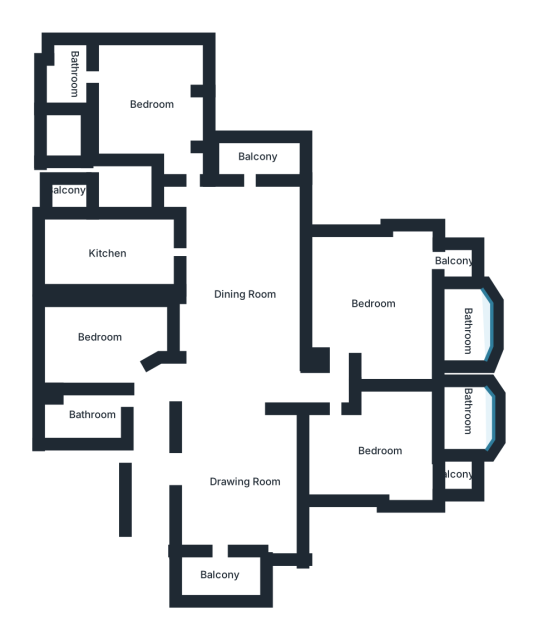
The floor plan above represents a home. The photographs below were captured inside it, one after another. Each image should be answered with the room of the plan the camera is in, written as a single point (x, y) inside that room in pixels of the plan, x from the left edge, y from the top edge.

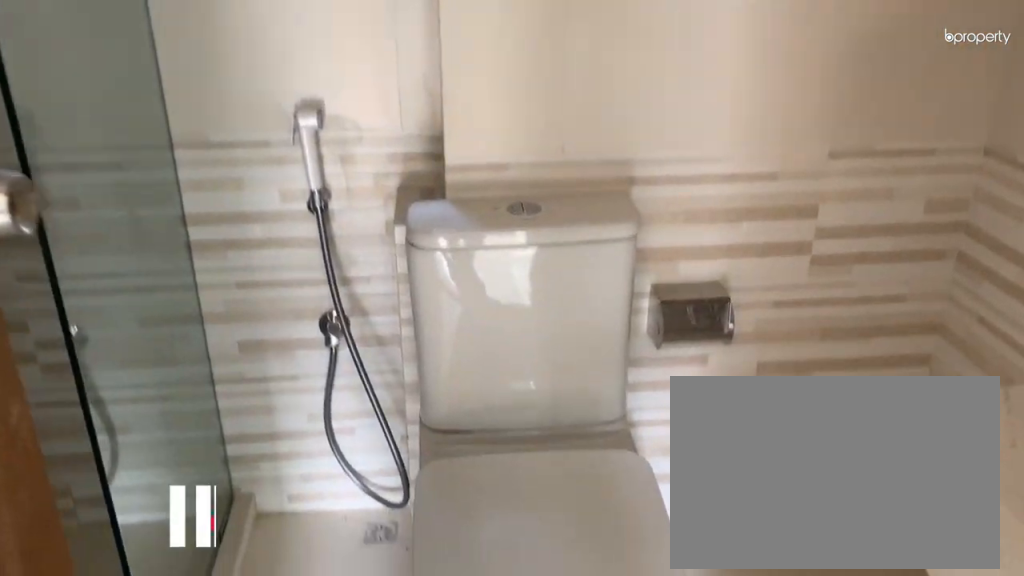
(72, 71)
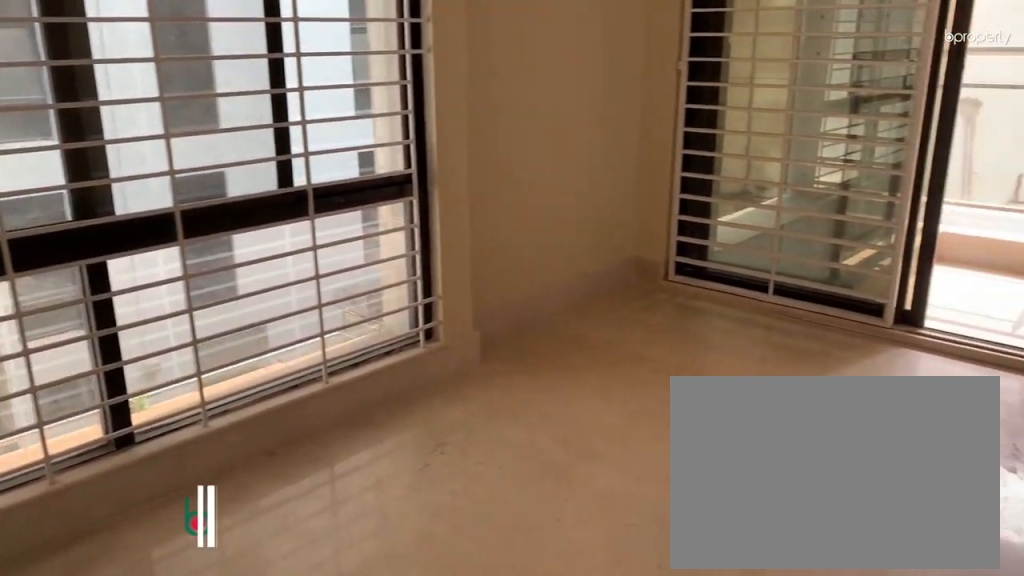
(375, 304)
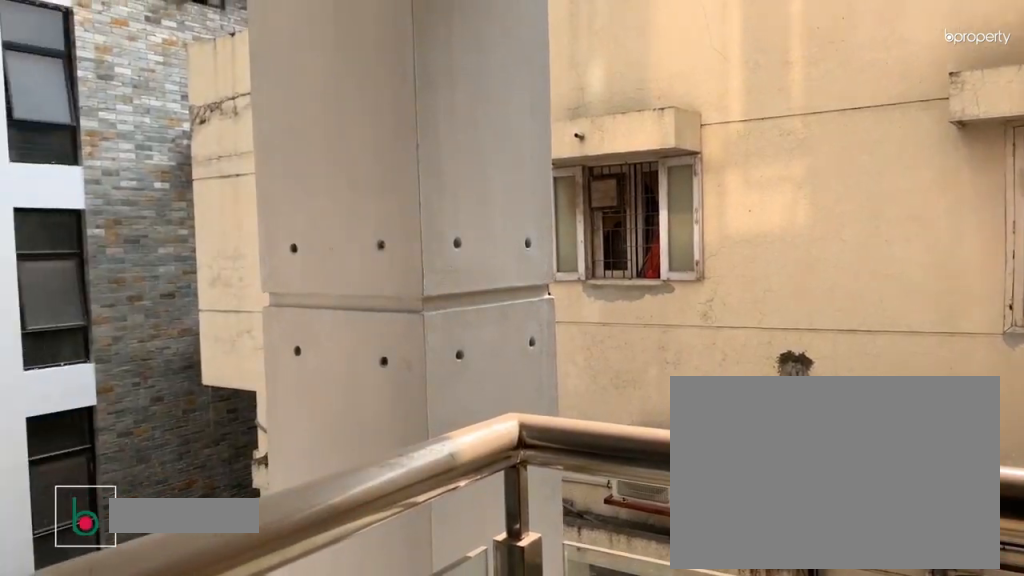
(455, 257)
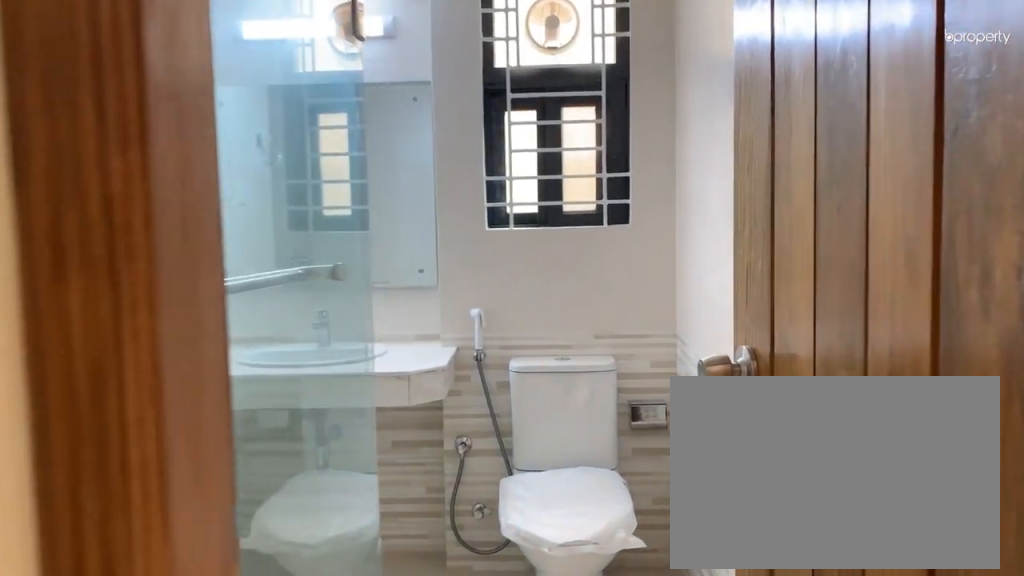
(466, 412)
